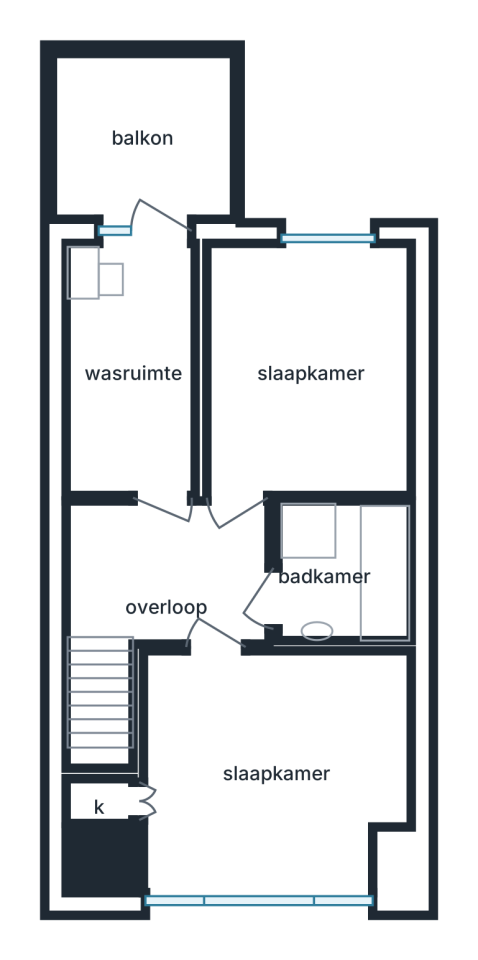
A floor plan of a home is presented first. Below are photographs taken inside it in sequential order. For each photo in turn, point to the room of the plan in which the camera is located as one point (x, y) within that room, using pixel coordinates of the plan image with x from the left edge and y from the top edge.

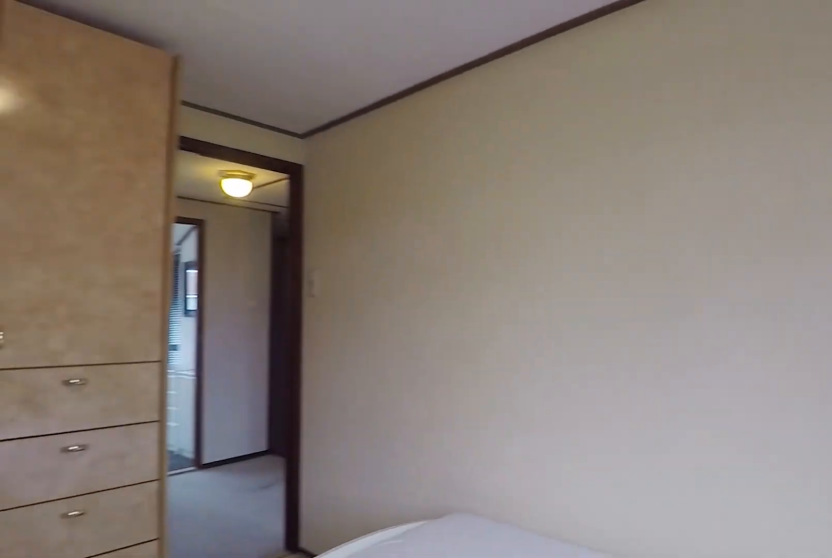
(309, 369)
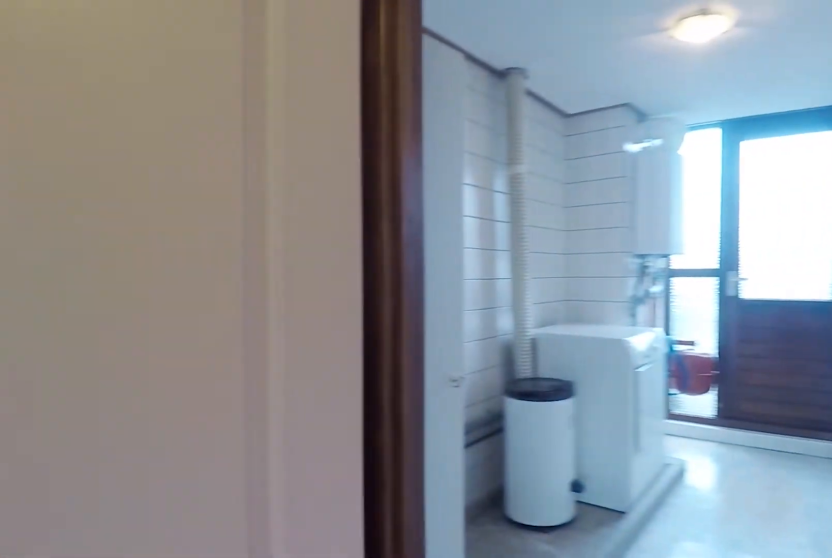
(174, 574)
